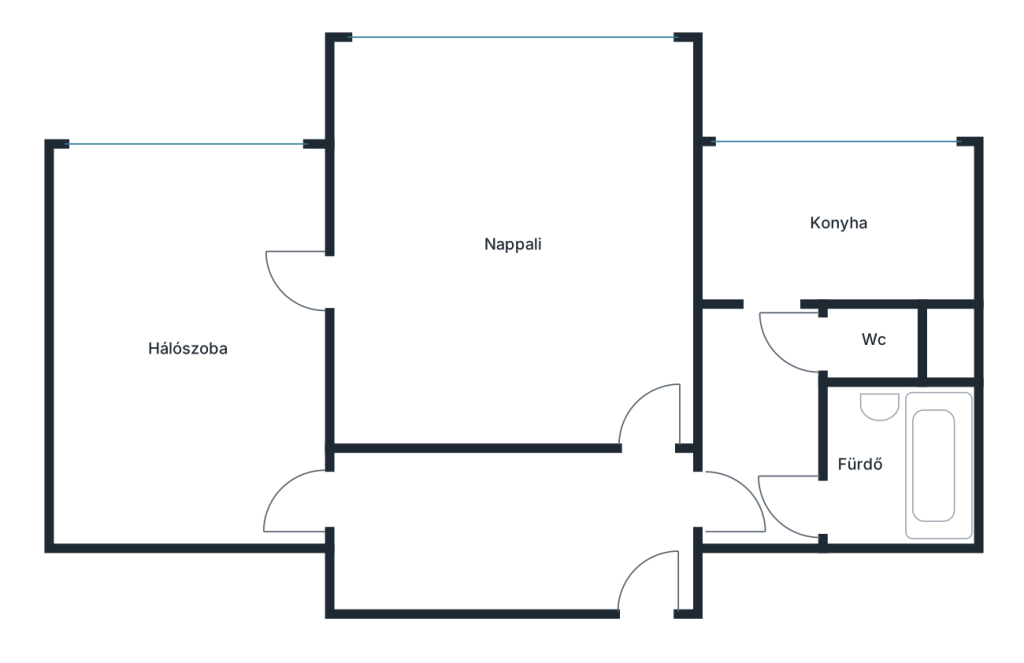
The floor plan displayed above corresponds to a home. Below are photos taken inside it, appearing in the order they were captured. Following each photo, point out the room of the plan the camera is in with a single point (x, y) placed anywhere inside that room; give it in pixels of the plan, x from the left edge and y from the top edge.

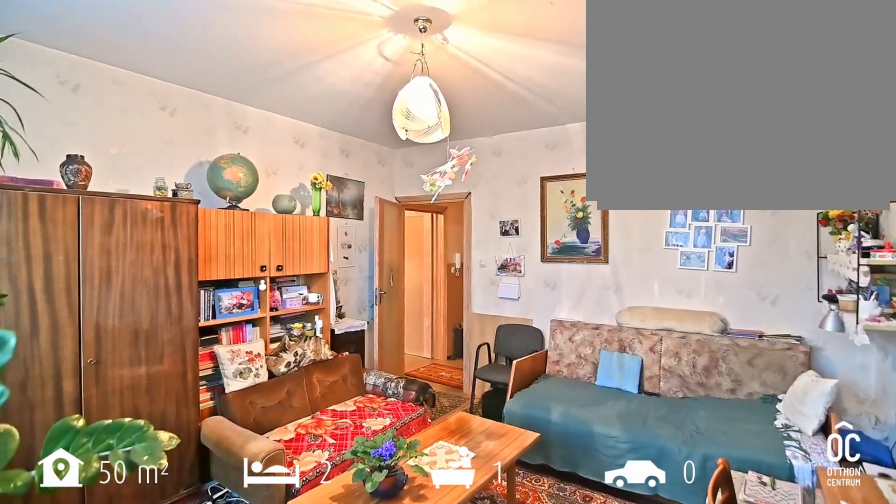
(513, 246)
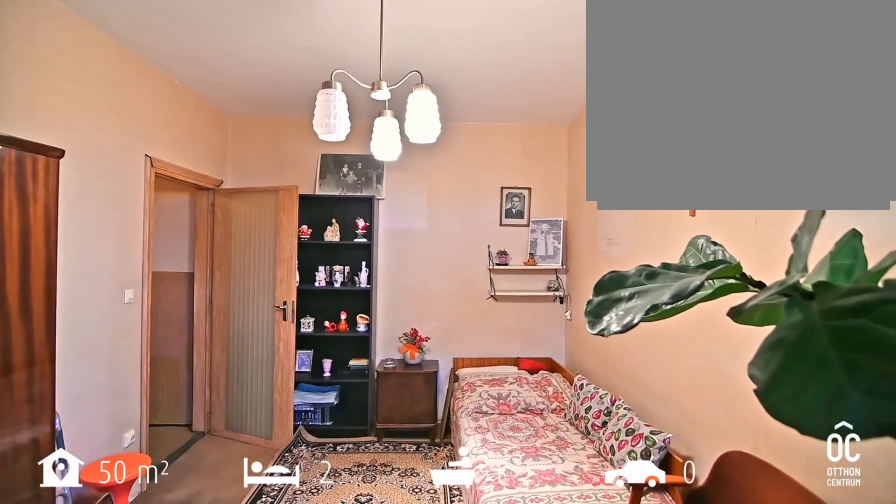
(190, 354)
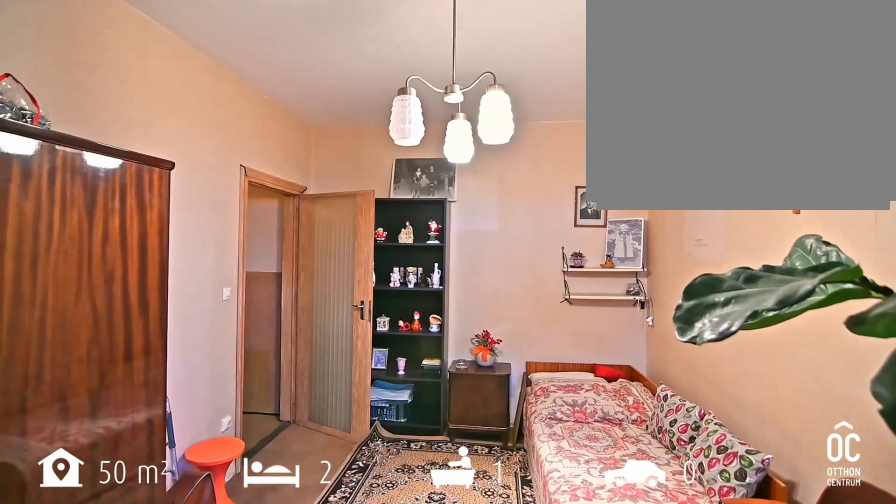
(190, 354)
